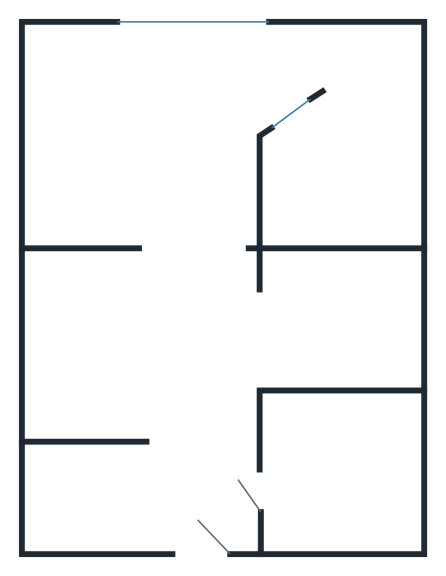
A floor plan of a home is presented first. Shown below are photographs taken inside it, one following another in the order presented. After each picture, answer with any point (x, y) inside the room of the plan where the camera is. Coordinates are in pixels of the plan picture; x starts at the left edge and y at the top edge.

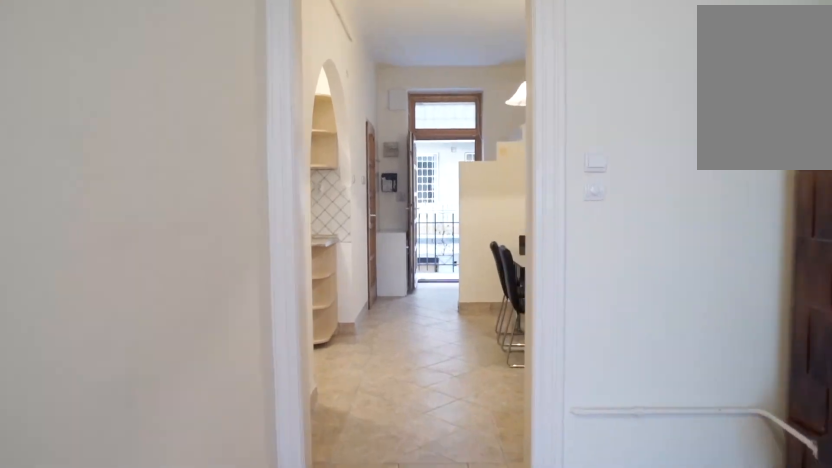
(206, 215)
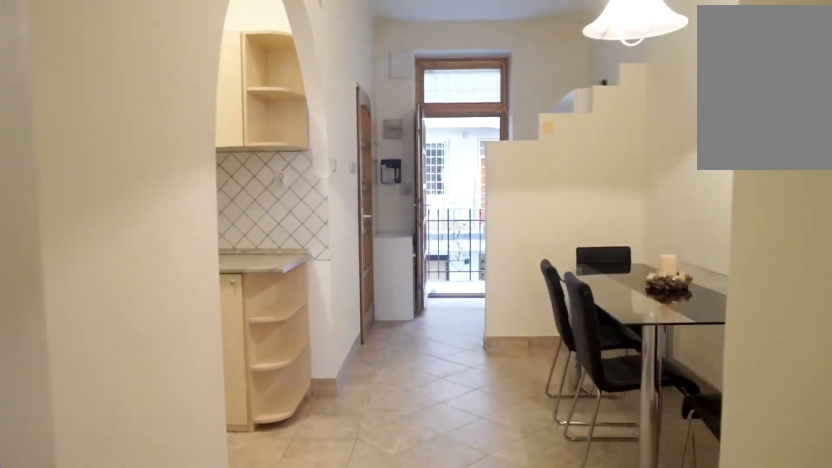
(205, 245)
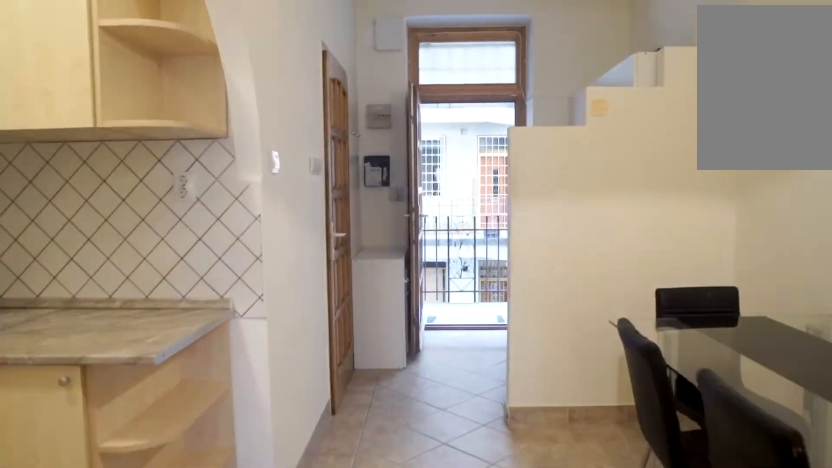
(206, 275)
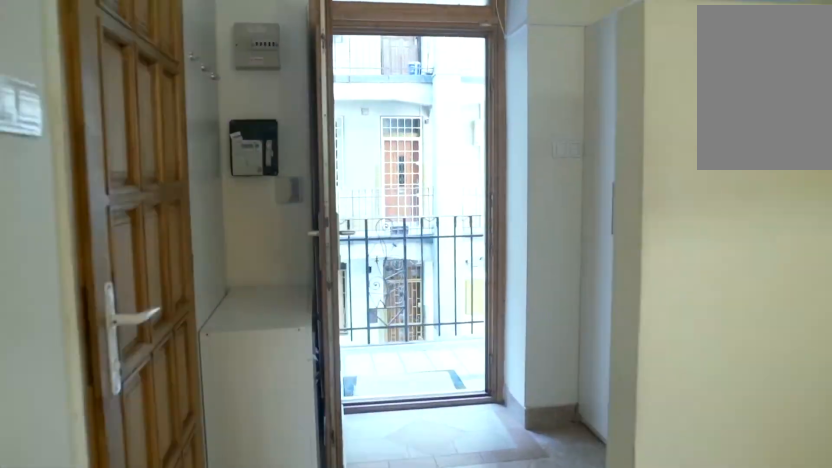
(206, 309)
